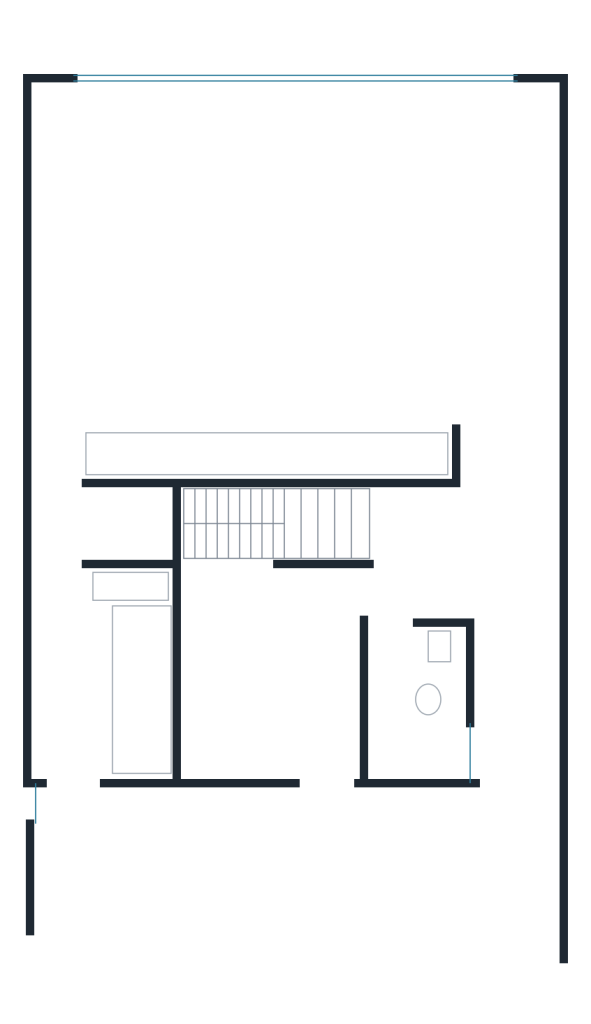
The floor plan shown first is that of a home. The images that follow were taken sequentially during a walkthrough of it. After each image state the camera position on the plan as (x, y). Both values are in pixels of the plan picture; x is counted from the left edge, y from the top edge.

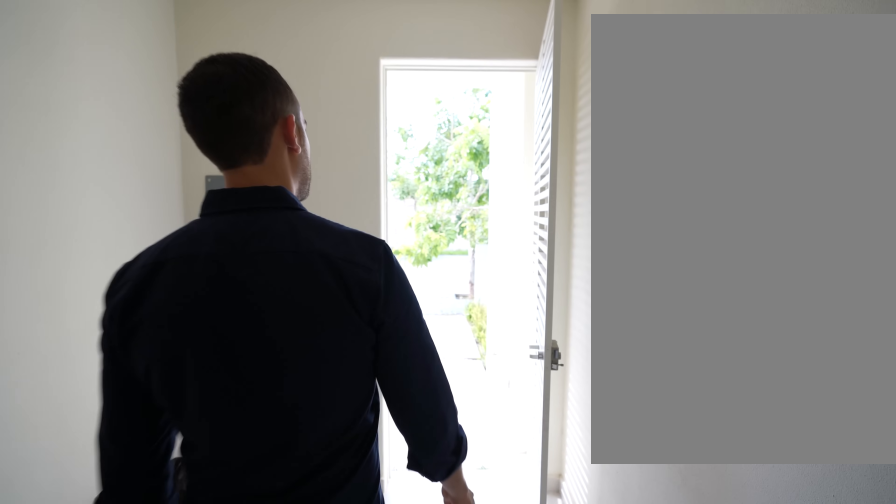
(65, 591)
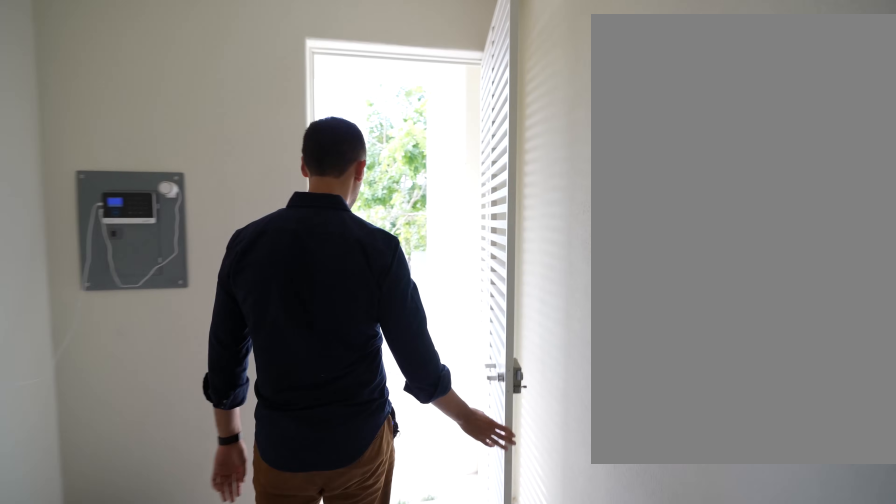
(76, 598)
